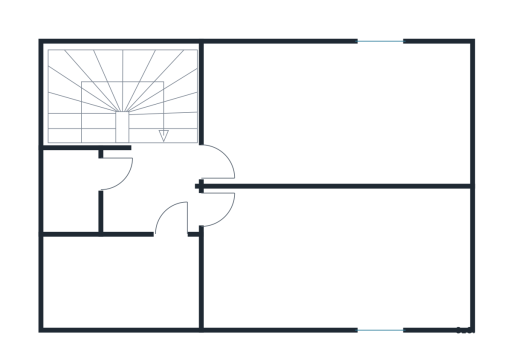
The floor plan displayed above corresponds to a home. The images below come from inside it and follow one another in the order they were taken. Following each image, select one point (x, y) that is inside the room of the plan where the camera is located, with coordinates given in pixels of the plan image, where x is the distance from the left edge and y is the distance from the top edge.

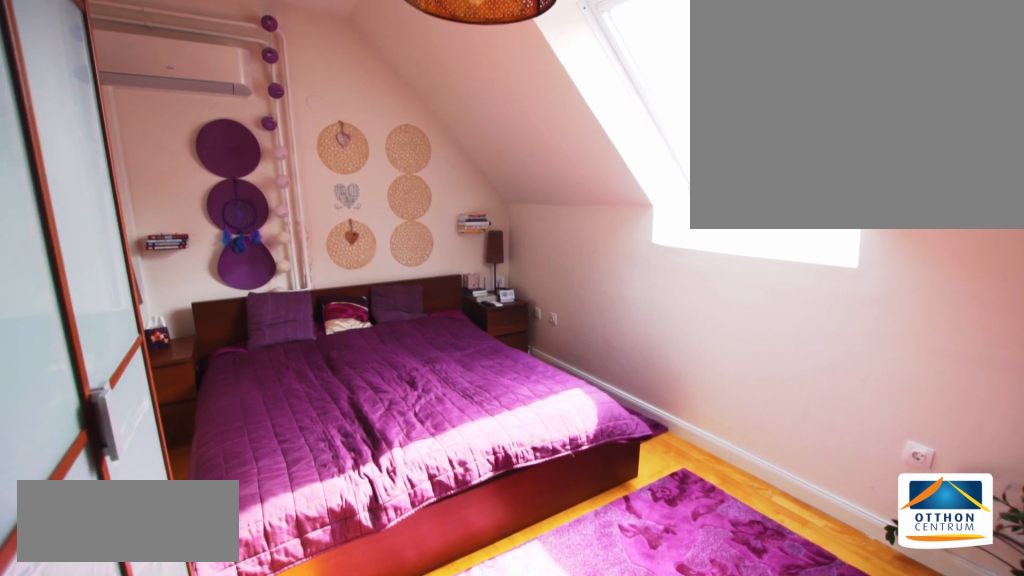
(342, 278)
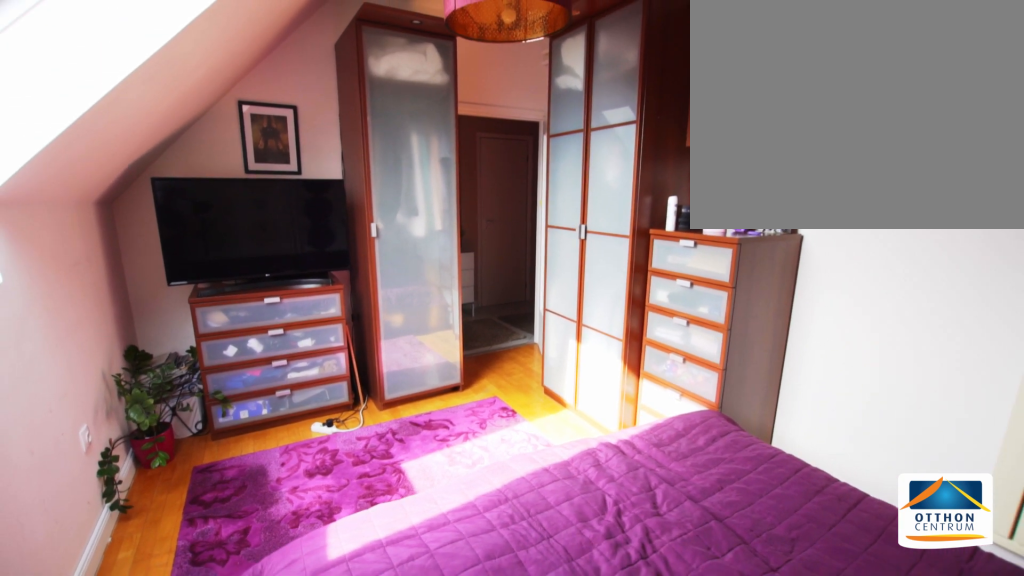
(341, 277)
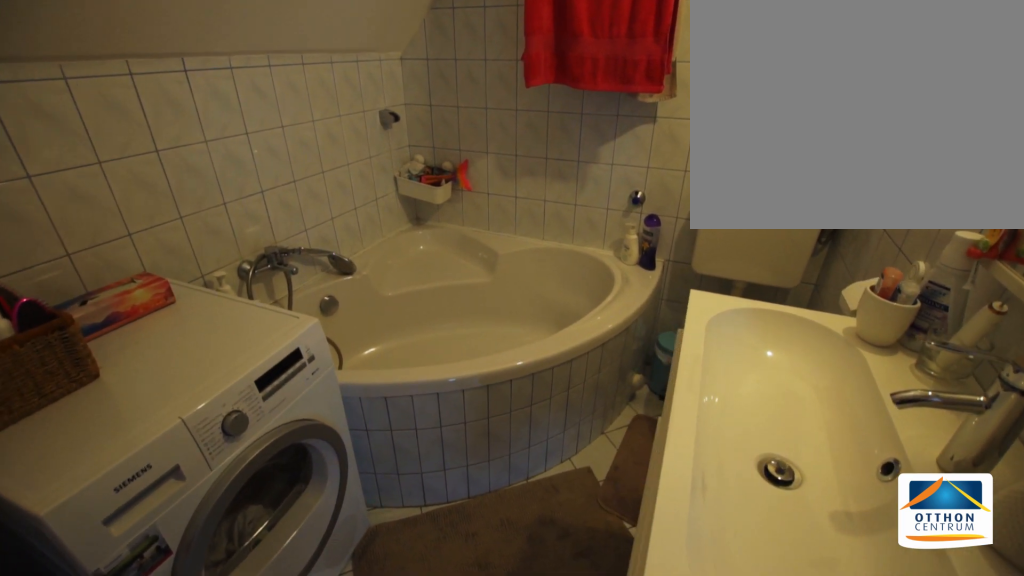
(114, 278)
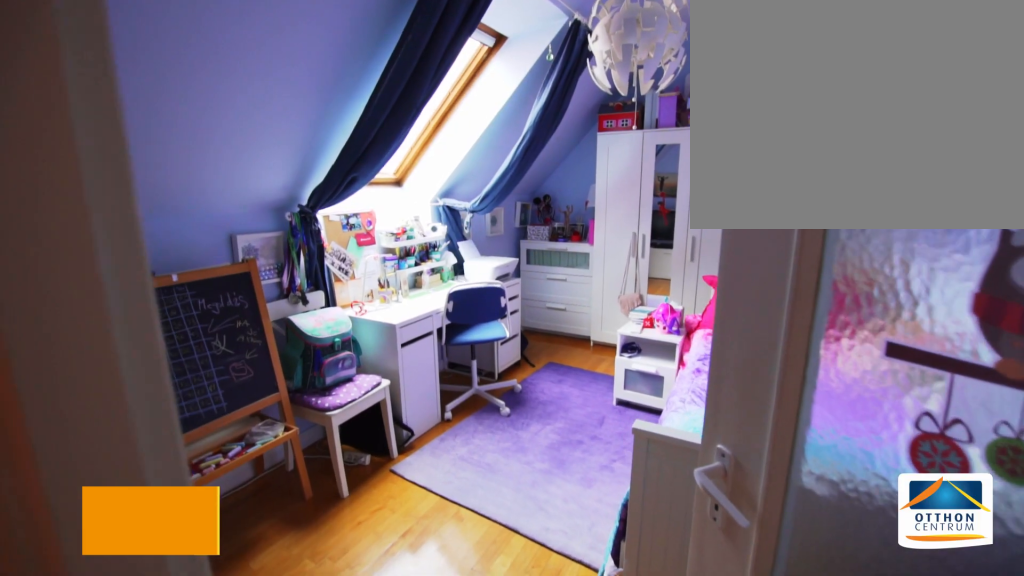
(339, 118)
